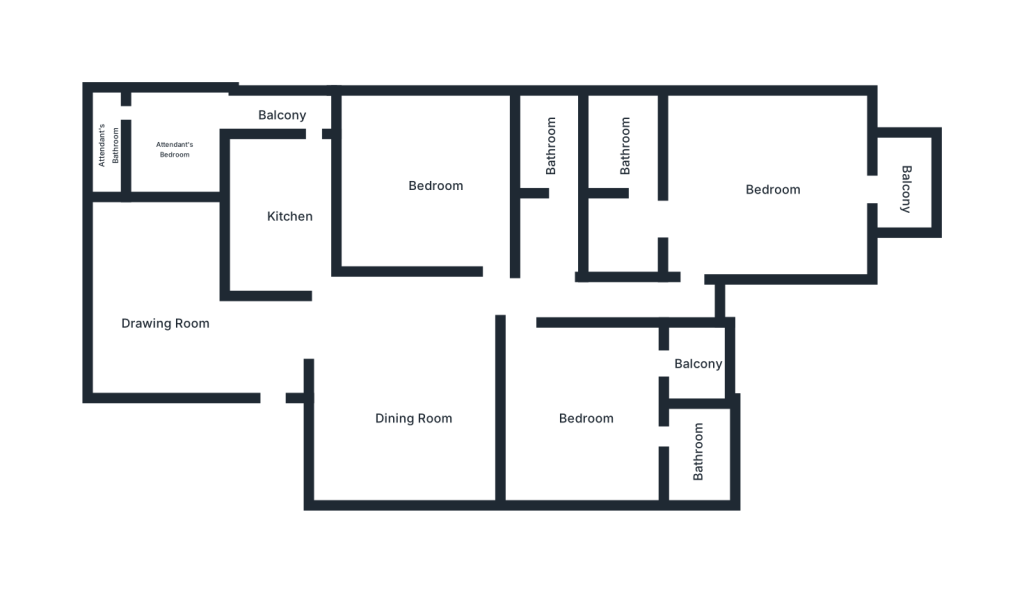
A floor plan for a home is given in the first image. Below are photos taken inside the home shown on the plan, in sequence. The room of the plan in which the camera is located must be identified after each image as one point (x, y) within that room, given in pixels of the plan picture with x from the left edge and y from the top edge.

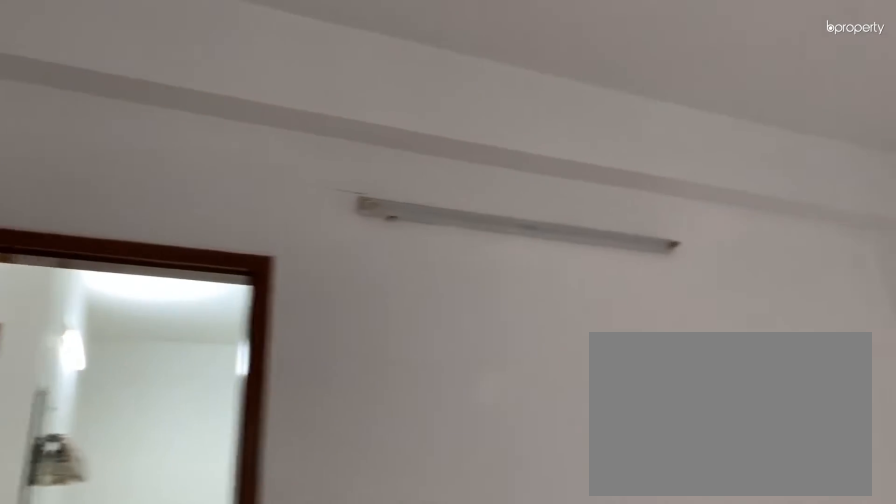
(437, 184)
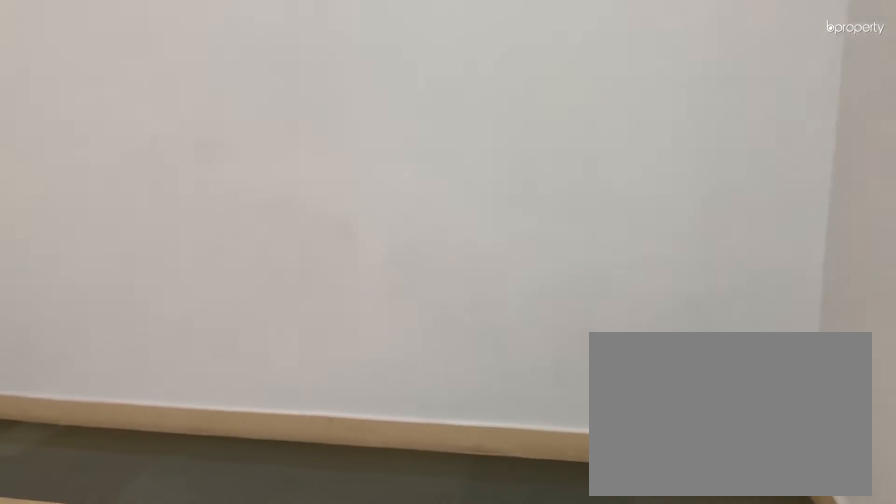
(587, 418)
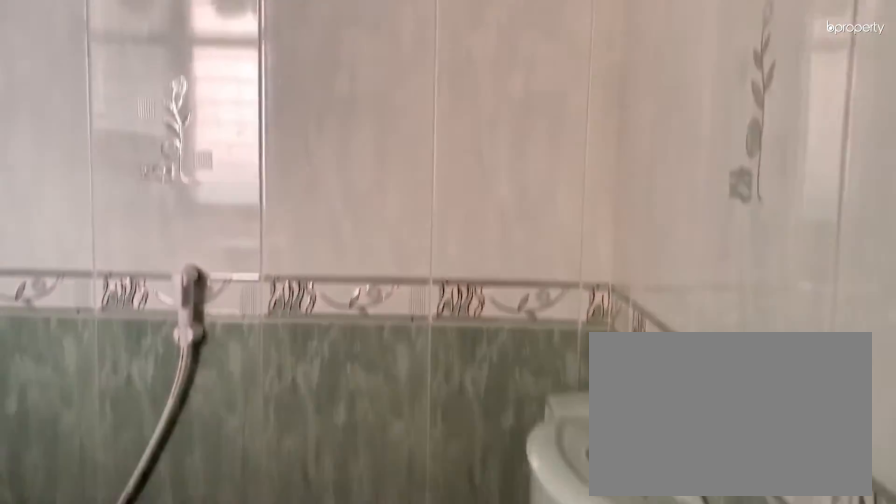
(694, 449)
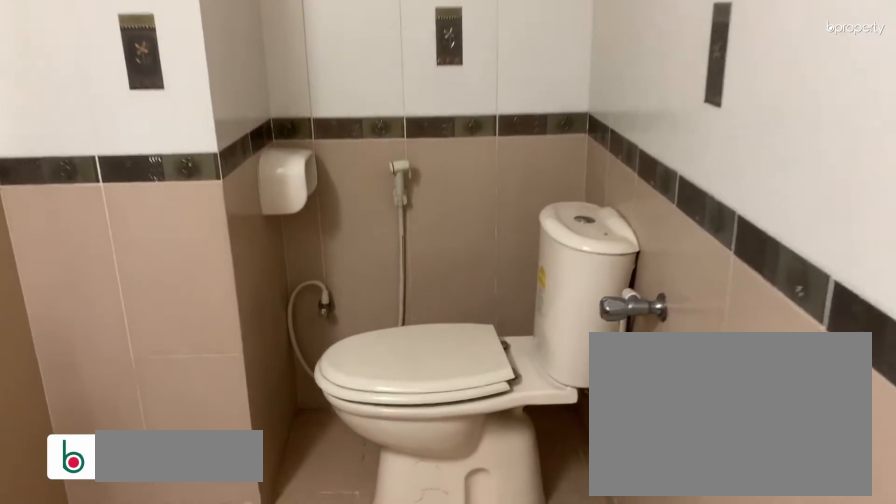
(552, 140)
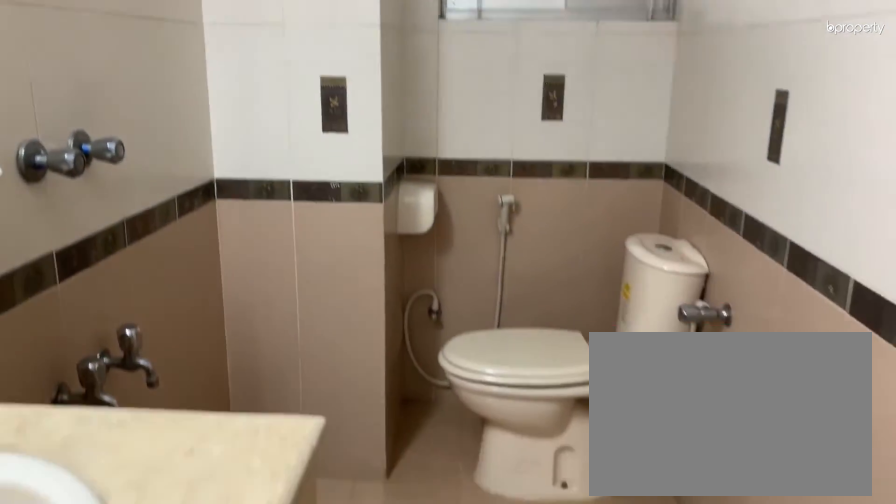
(552, 140)
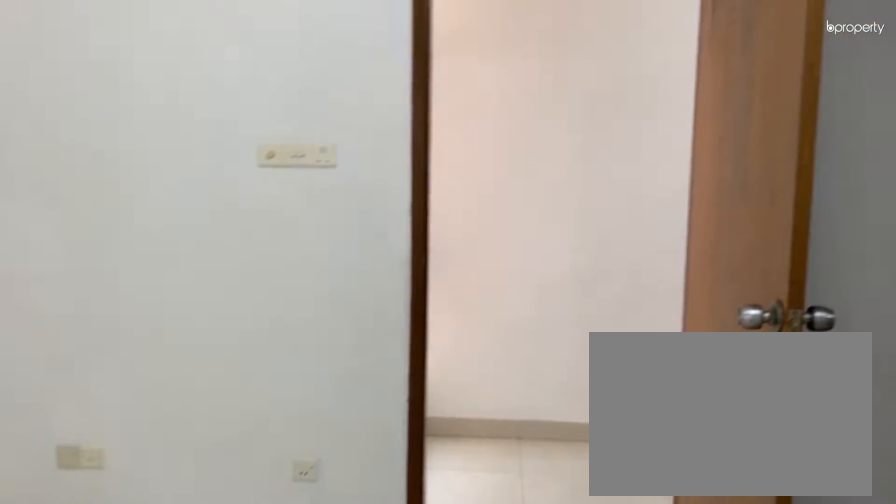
(770, 193)
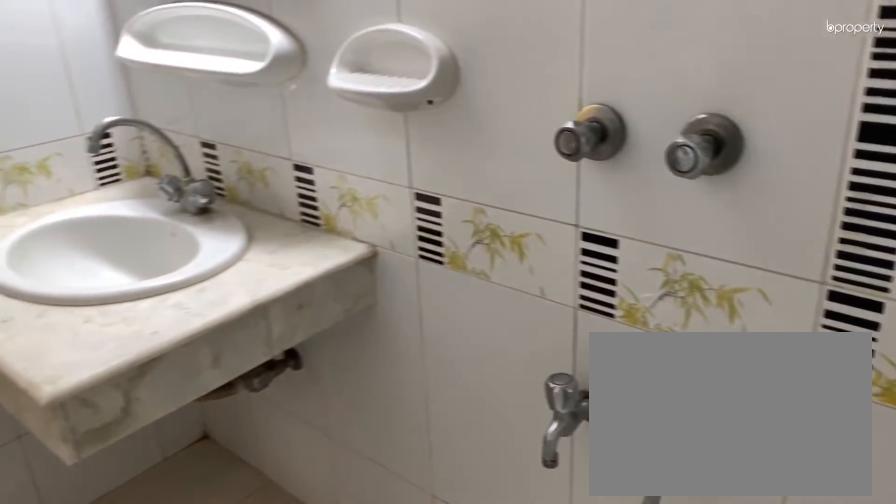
(625, 143)
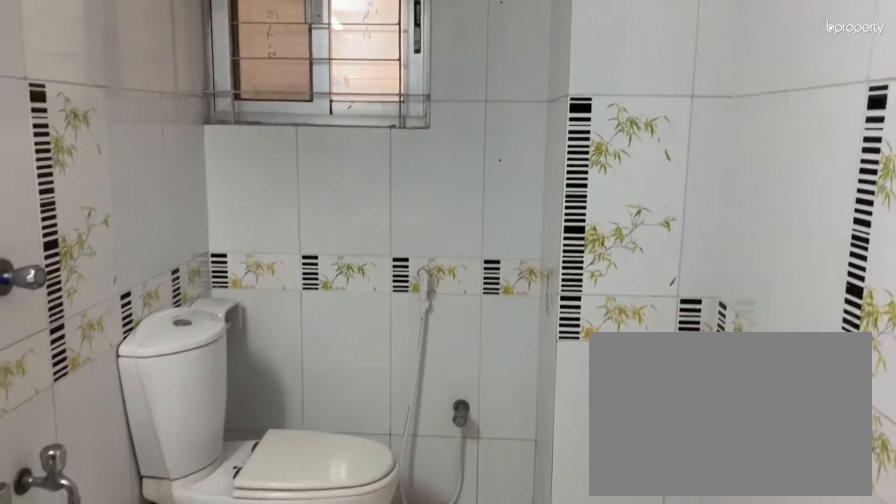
(625, 143)
